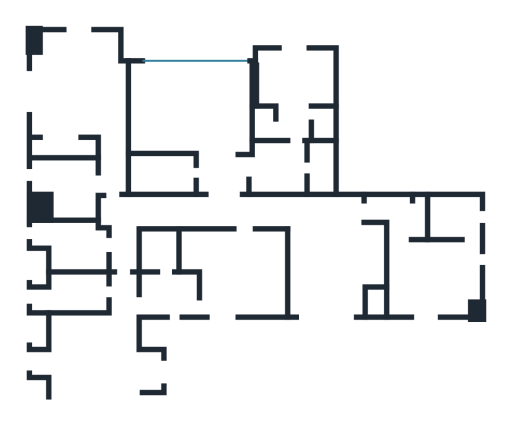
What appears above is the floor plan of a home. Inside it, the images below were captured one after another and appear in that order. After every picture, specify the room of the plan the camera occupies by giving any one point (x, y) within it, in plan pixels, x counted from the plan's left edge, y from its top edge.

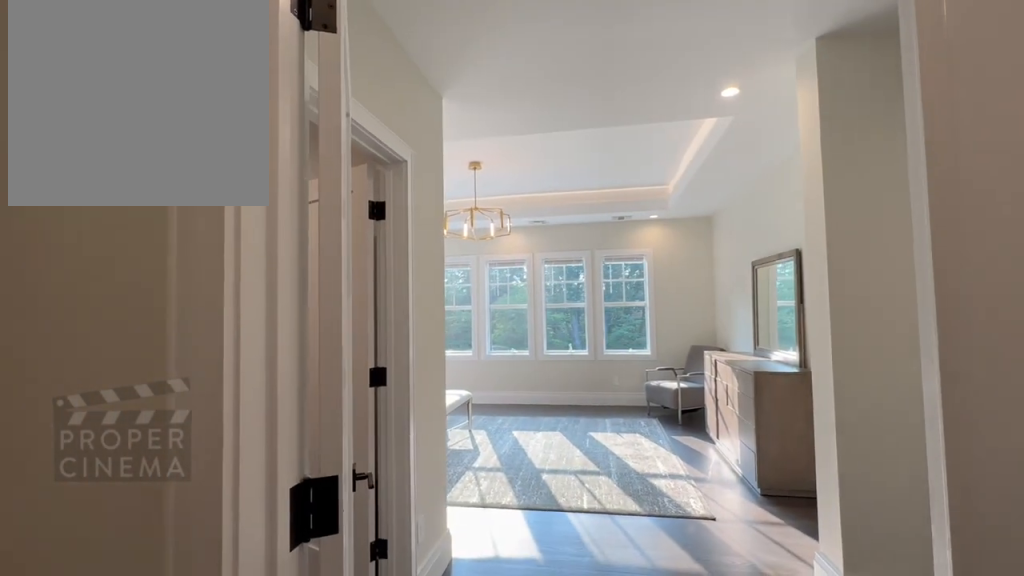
(268, 220)
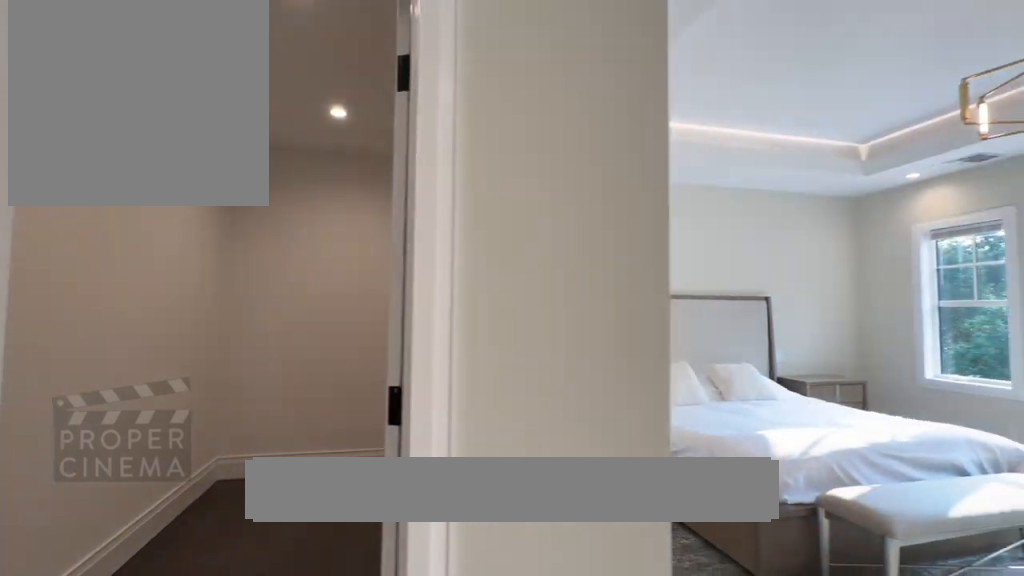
(189, 128)
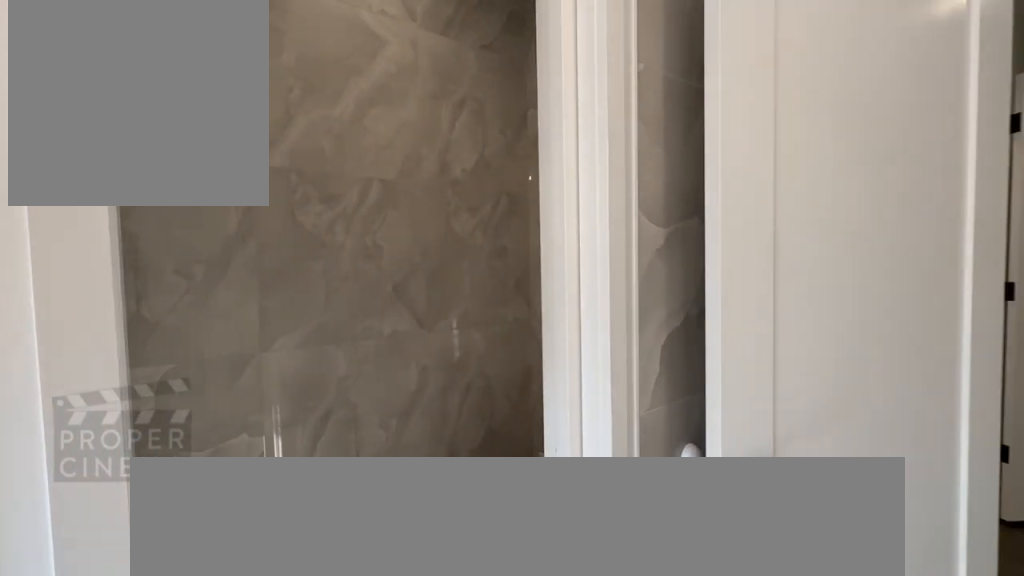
(294, 98)
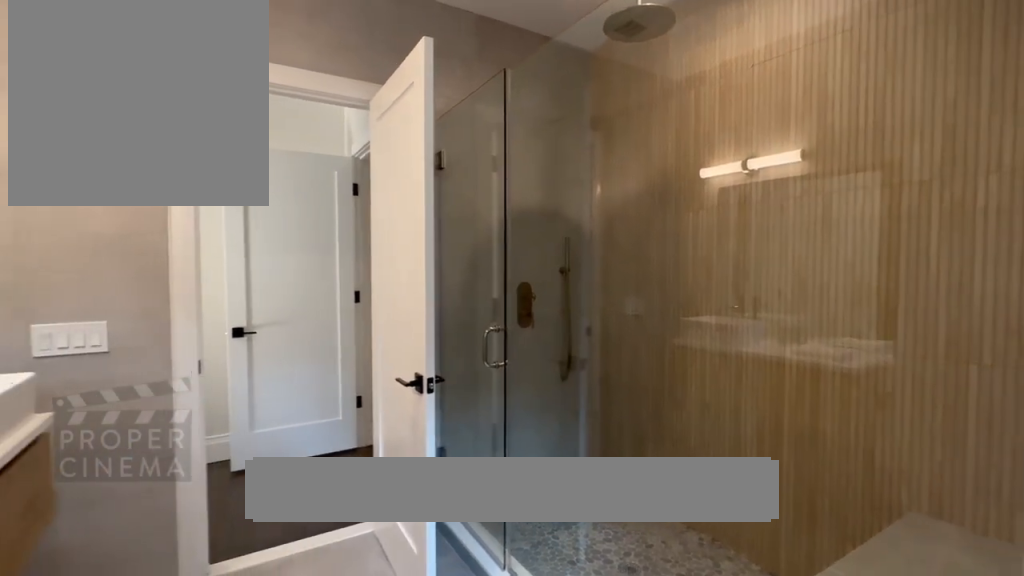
(65, 189)
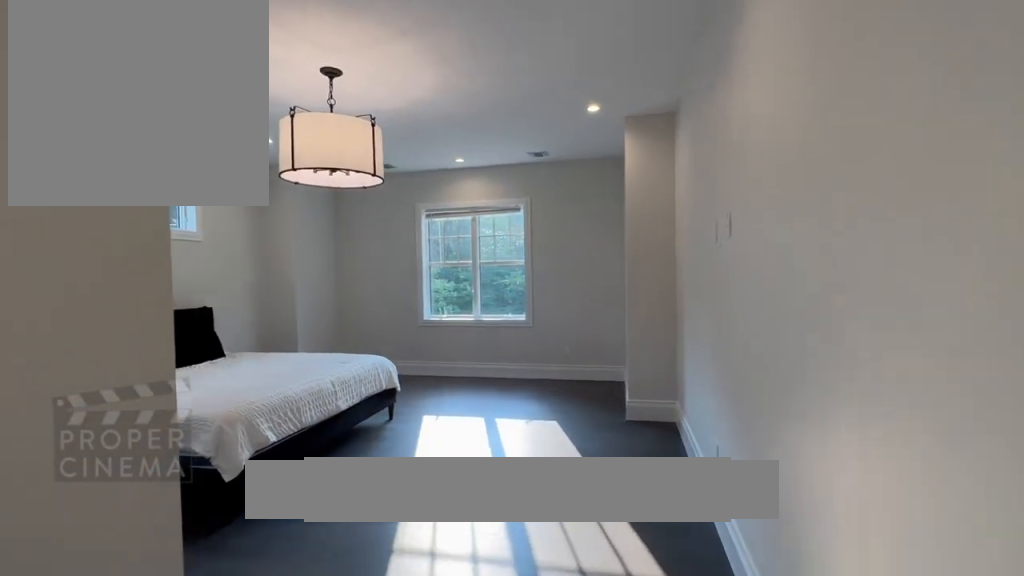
(77, 97)
